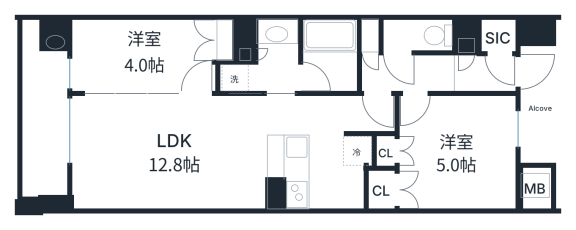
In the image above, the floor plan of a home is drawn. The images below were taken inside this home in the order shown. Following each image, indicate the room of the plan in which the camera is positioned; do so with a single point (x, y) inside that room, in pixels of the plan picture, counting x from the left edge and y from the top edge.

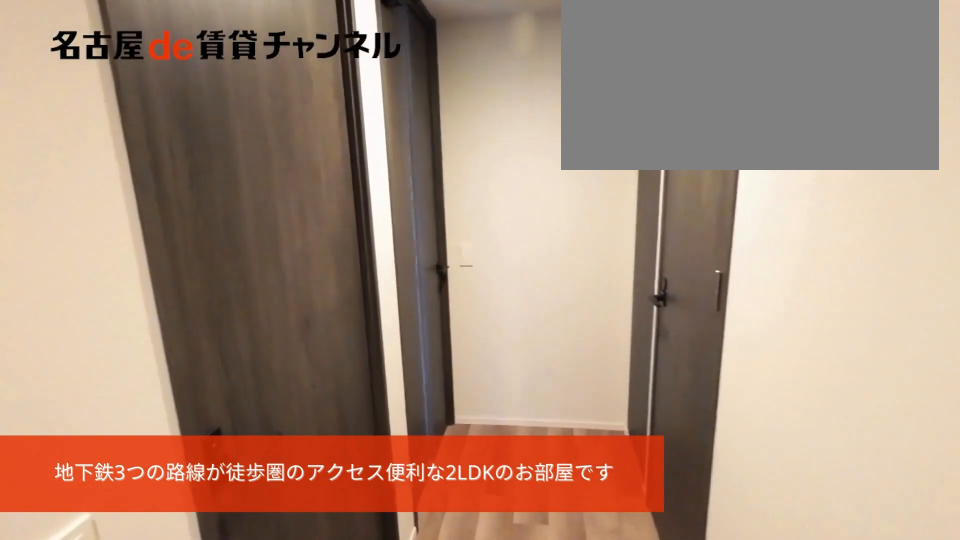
(500, 73)
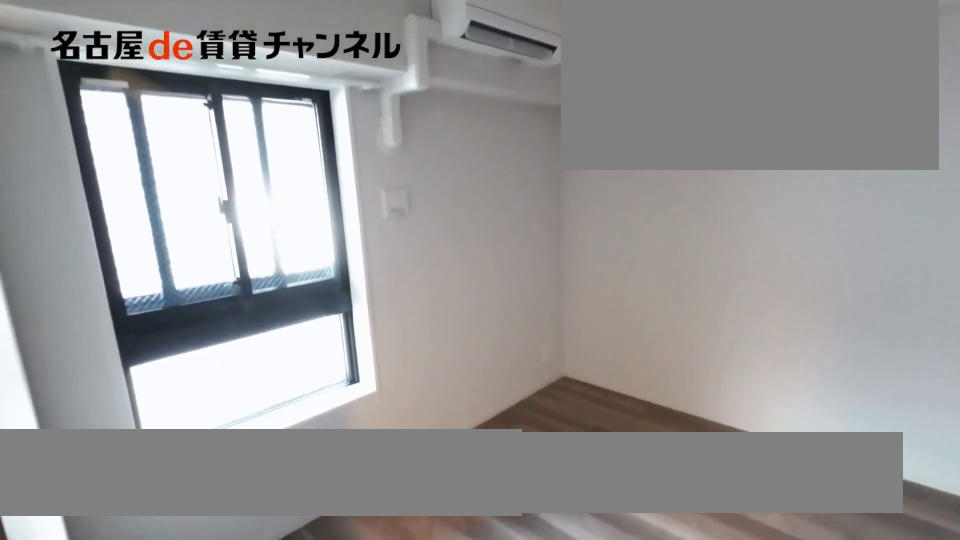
(456, 150)
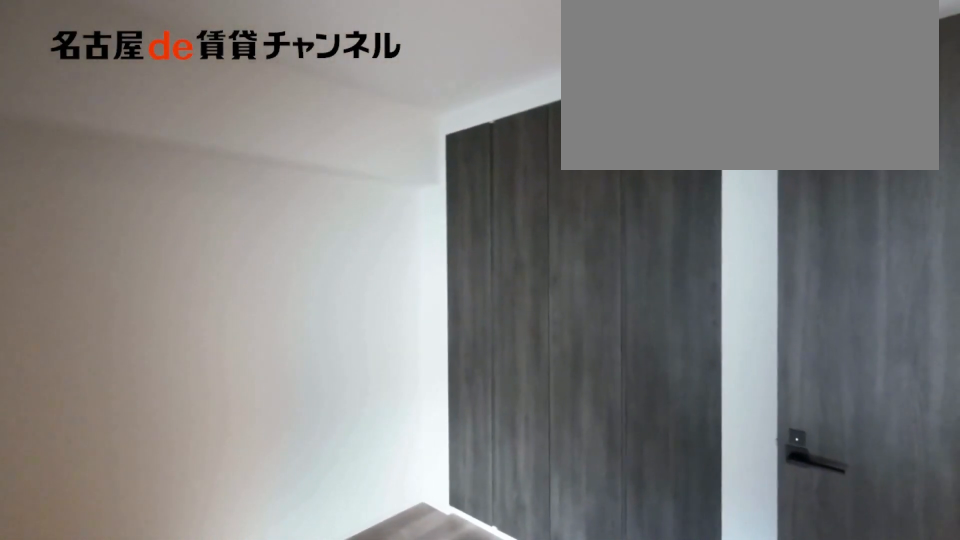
(456, 150)
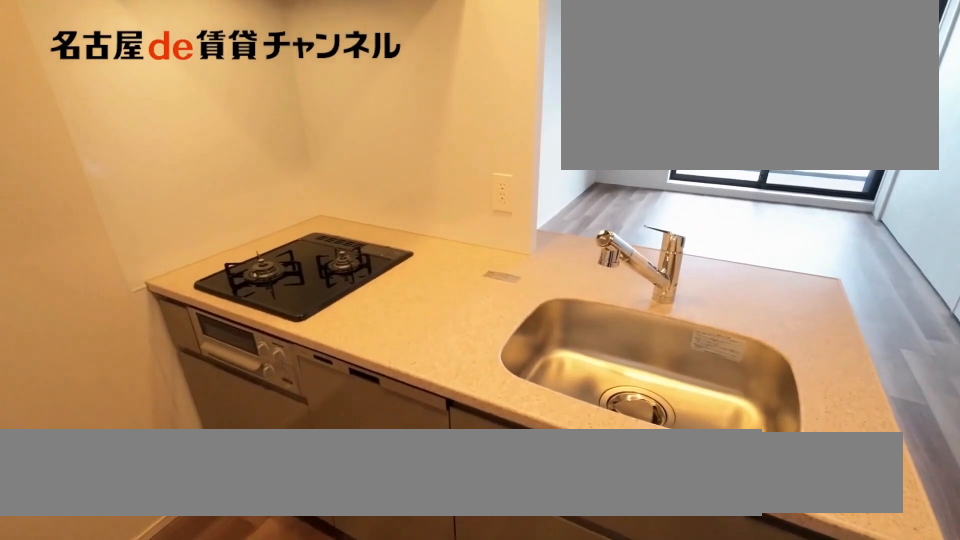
(312, 172)
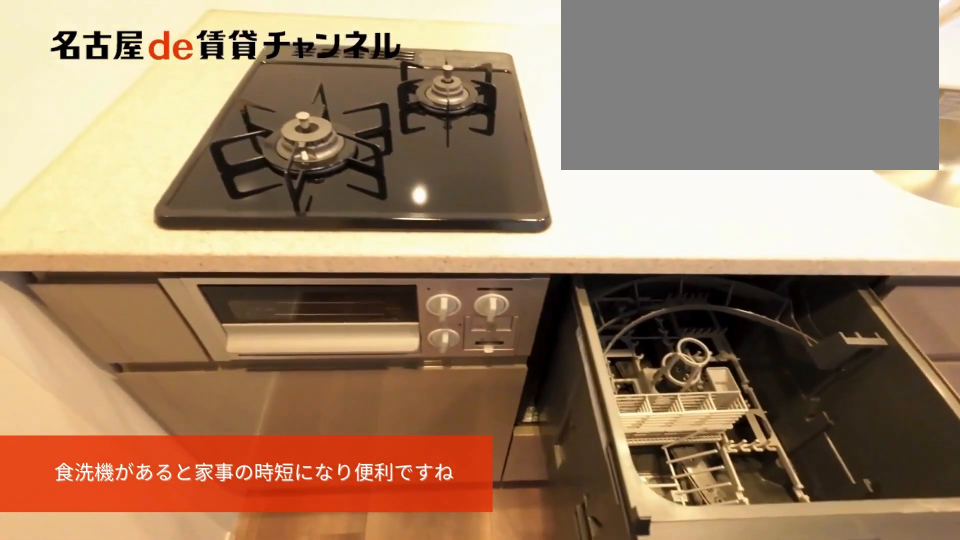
(312, 172)
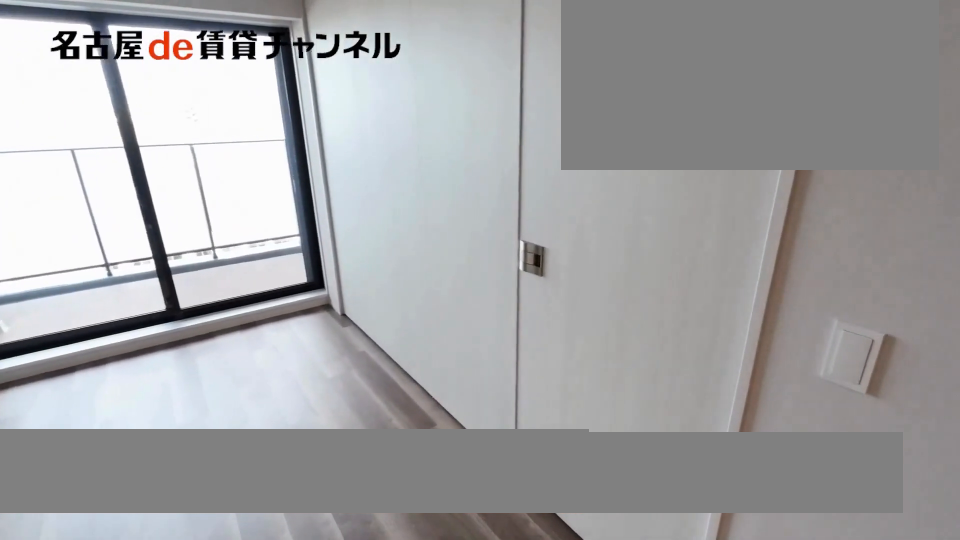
(166, 150)
